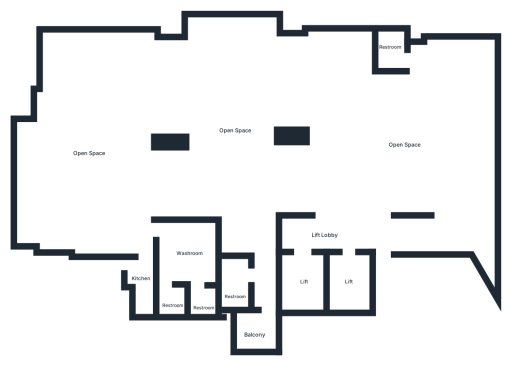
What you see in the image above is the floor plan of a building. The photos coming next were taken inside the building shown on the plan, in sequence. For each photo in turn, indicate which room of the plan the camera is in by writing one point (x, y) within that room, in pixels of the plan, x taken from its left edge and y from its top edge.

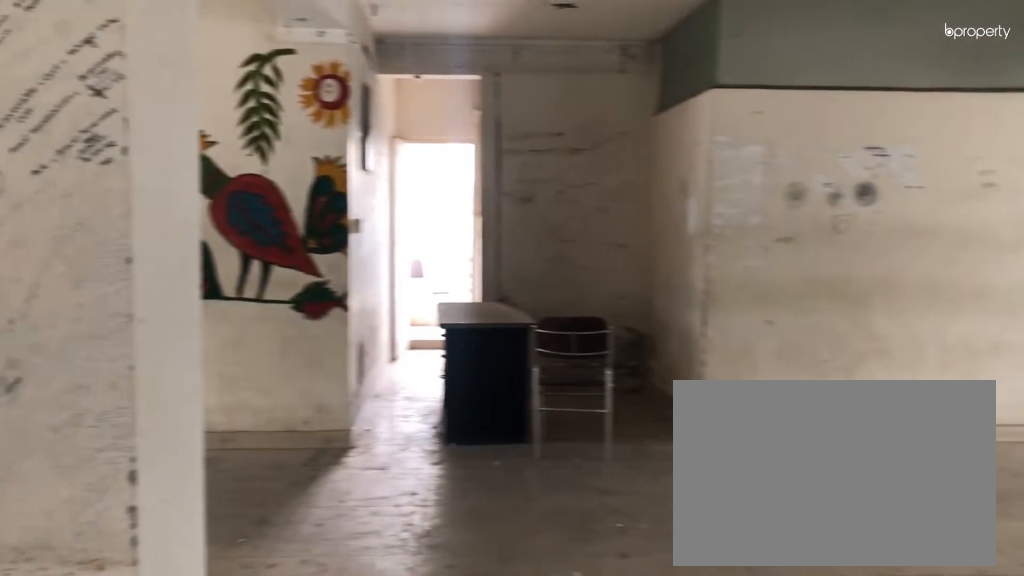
(234, 144)
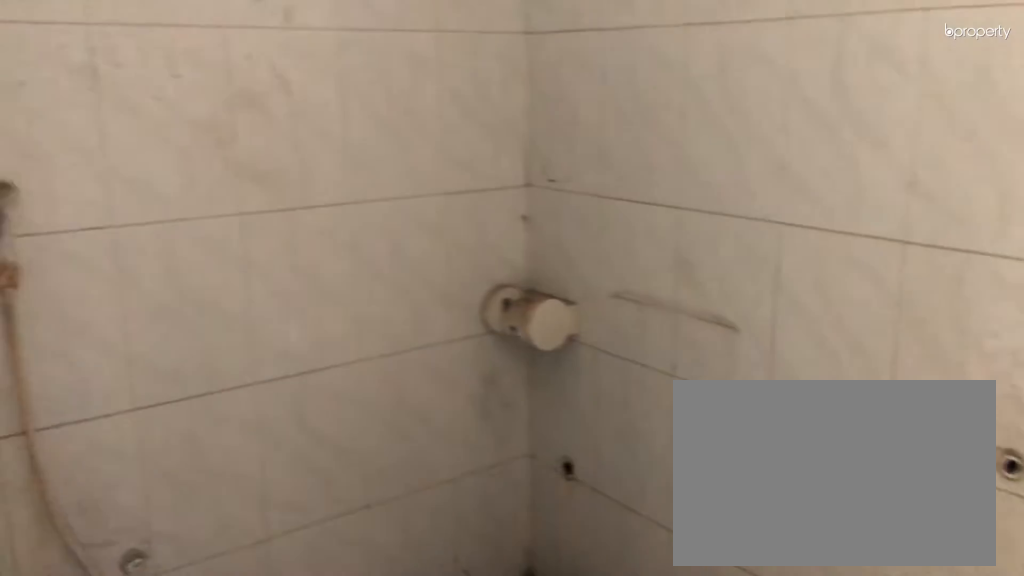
(234, 285)
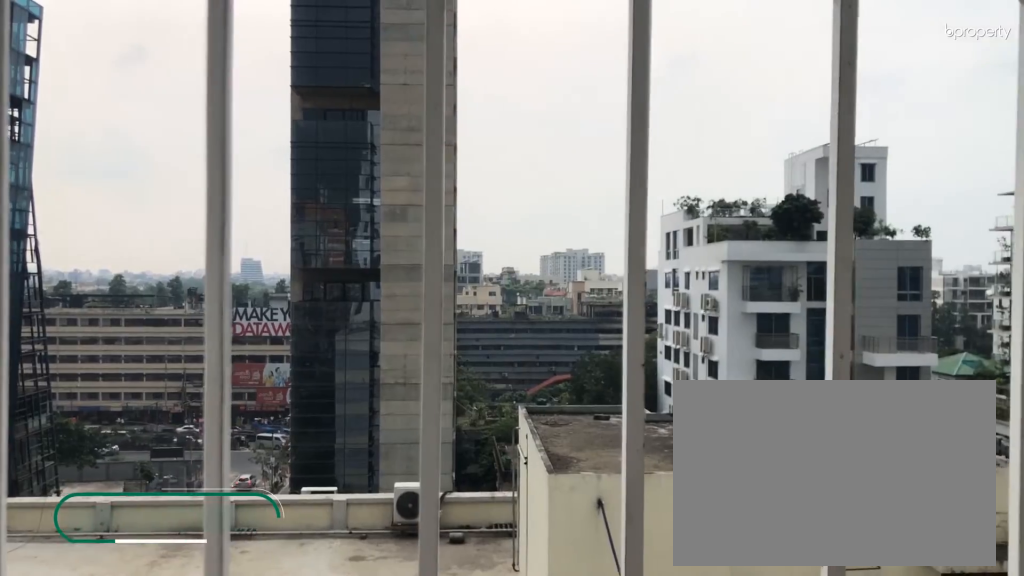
(253, 333)
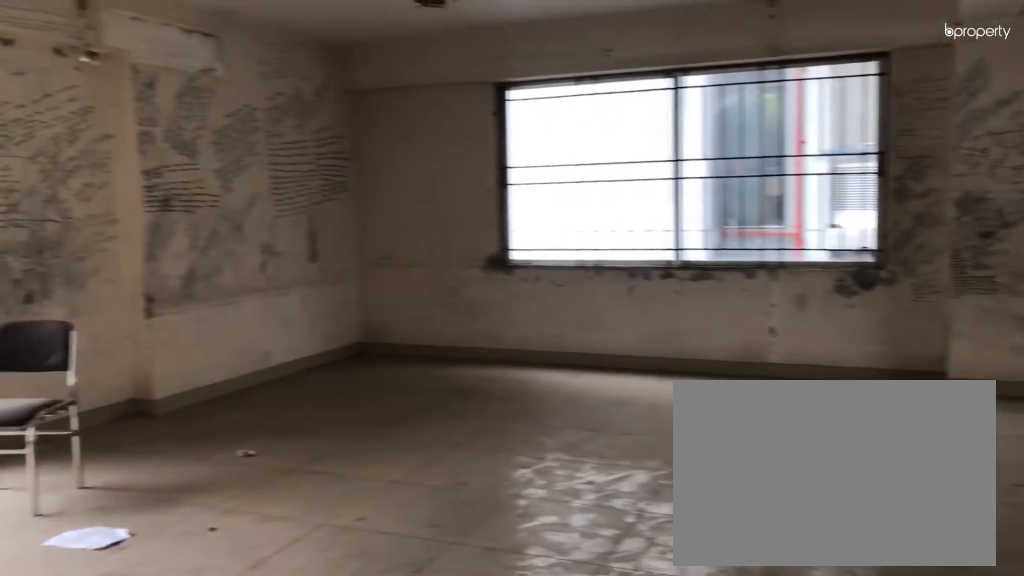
(98, 179)
